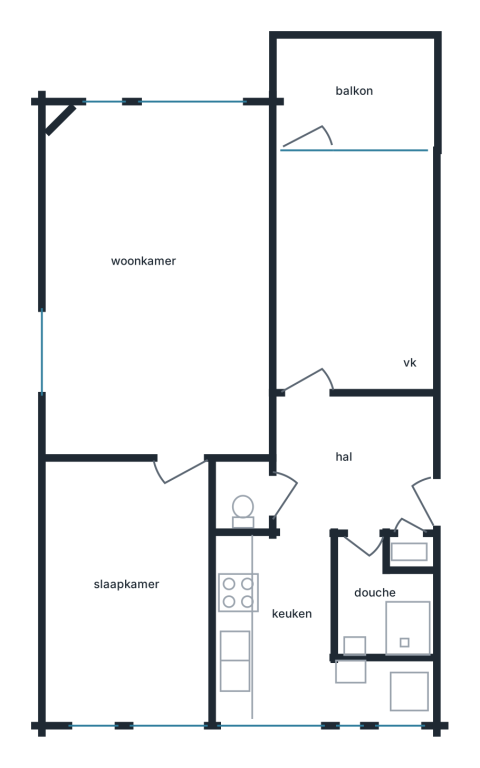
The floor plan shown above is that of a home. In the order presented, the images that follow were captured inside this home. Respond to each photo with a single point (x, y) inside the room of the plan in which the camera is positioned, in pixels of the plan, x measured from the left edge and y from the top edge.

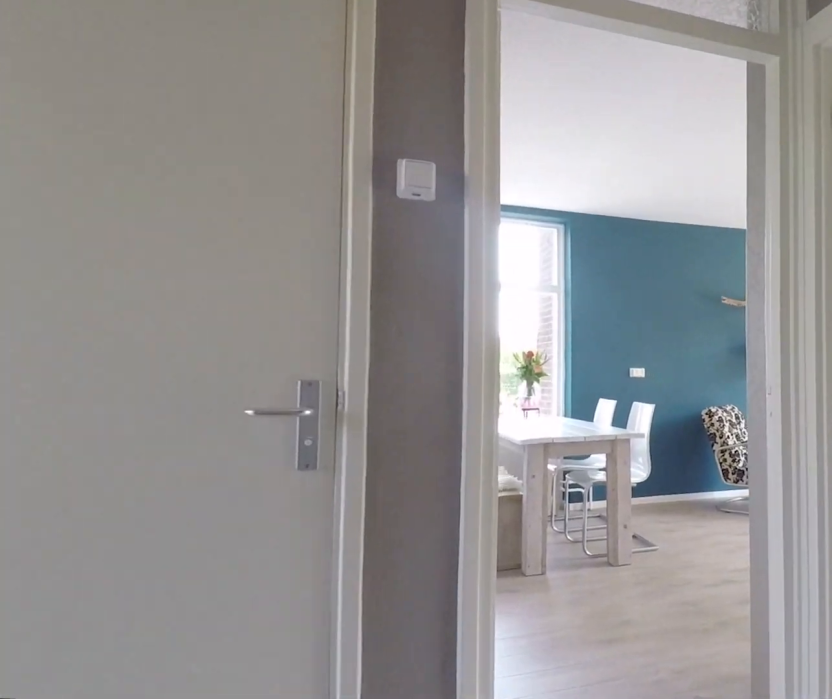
(353, 464)
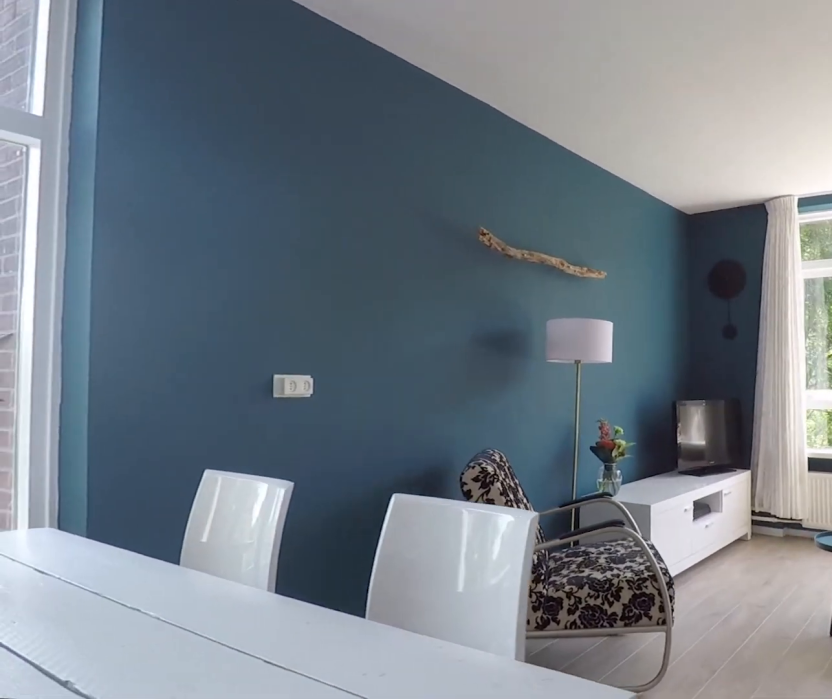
(158, 282)
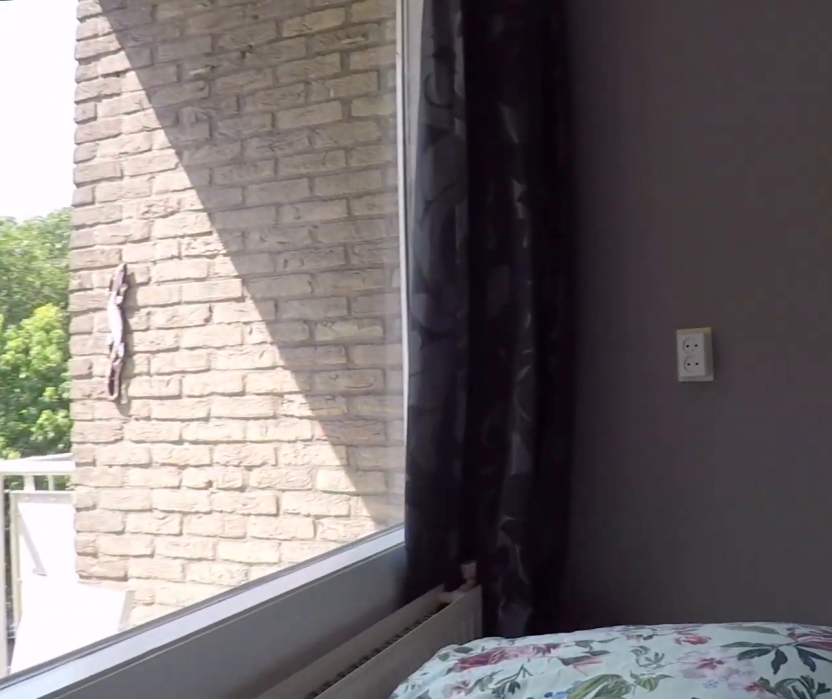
(352, 275)
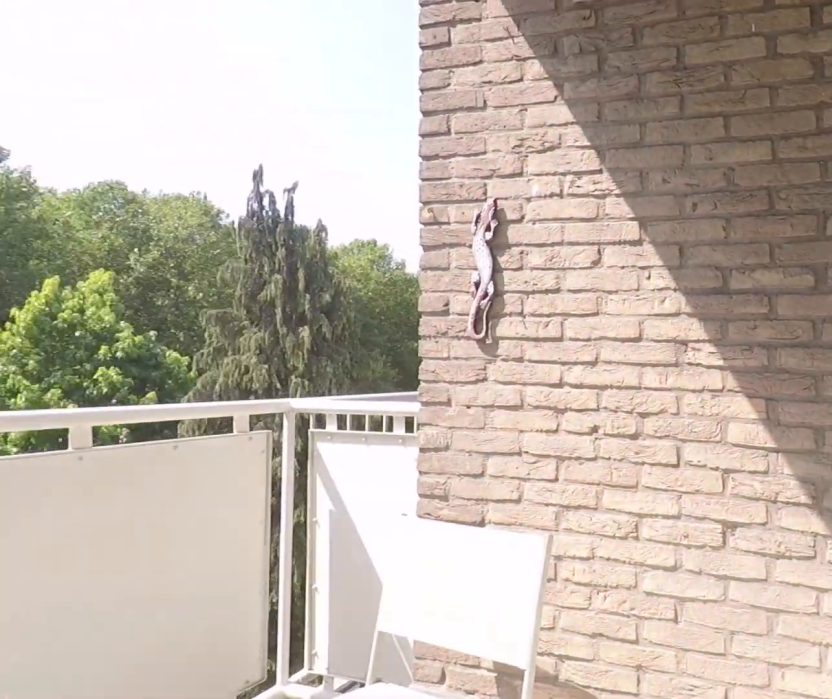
(355, 89)
